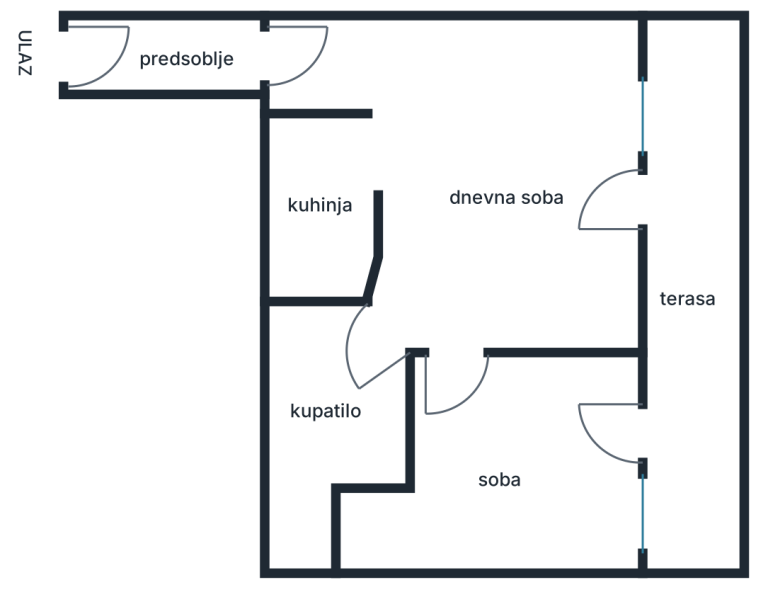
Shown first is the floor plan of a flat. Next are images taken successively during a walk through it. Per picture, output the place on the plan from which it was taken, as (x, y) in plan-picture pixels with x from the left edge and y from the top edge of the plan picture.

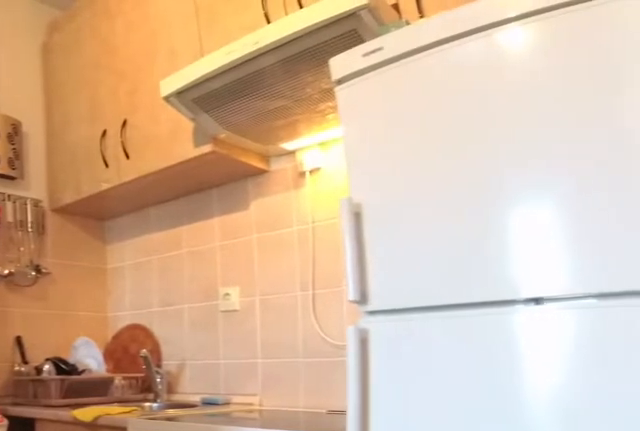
(427, 103)
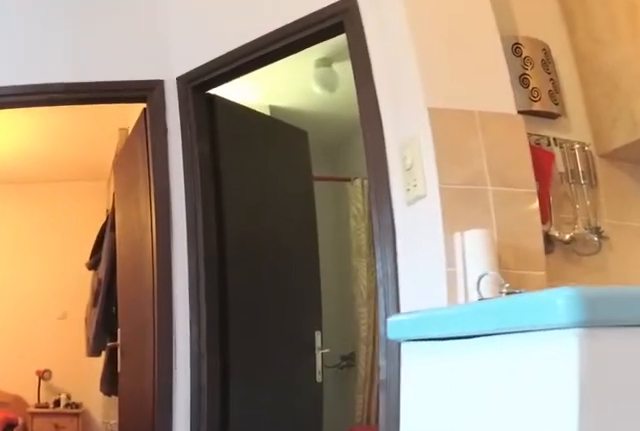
(423, 139)
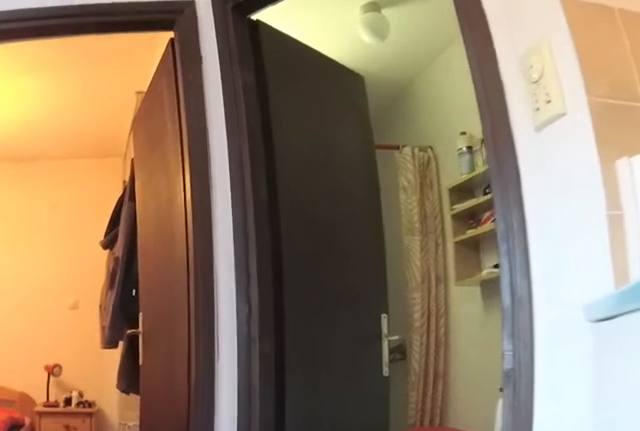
(426, 192)
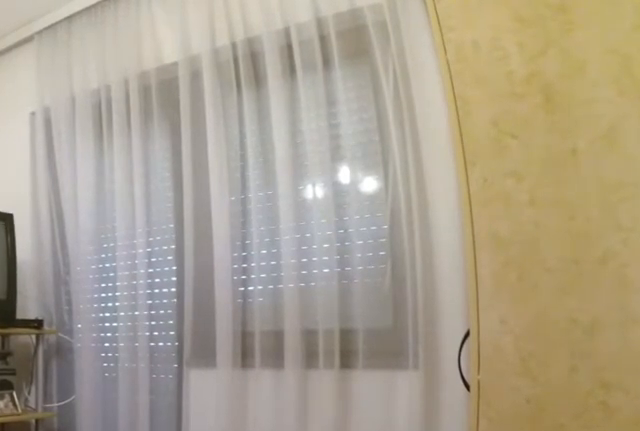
(436, 454)
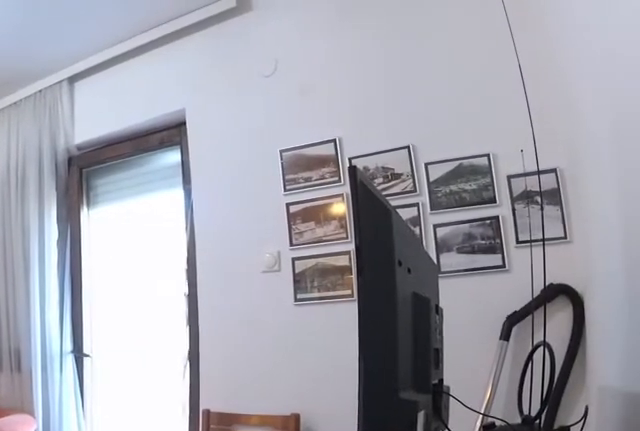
(464, 335)
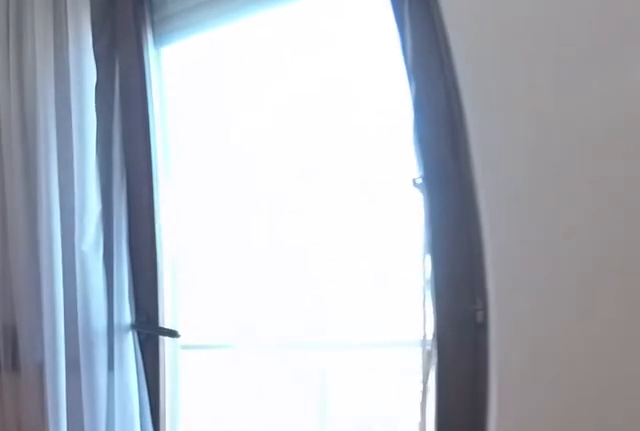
(550, 252)
